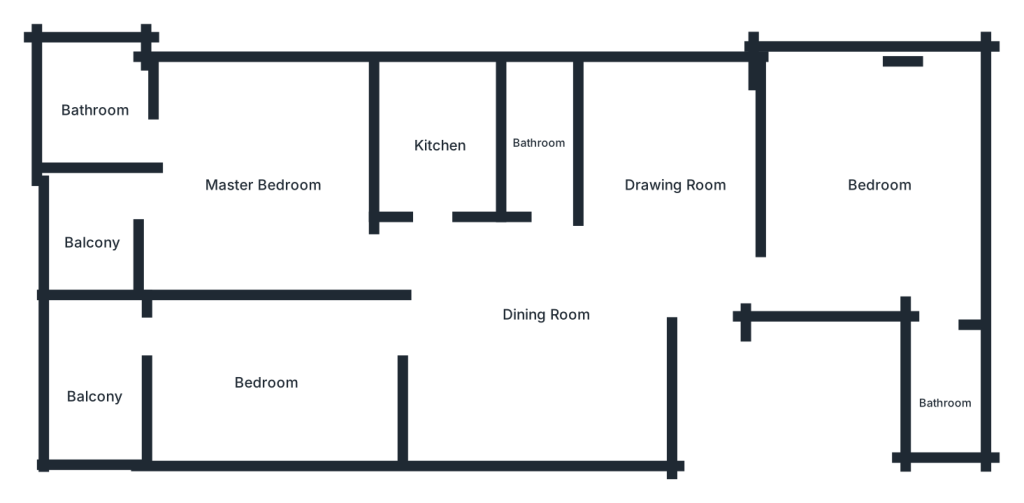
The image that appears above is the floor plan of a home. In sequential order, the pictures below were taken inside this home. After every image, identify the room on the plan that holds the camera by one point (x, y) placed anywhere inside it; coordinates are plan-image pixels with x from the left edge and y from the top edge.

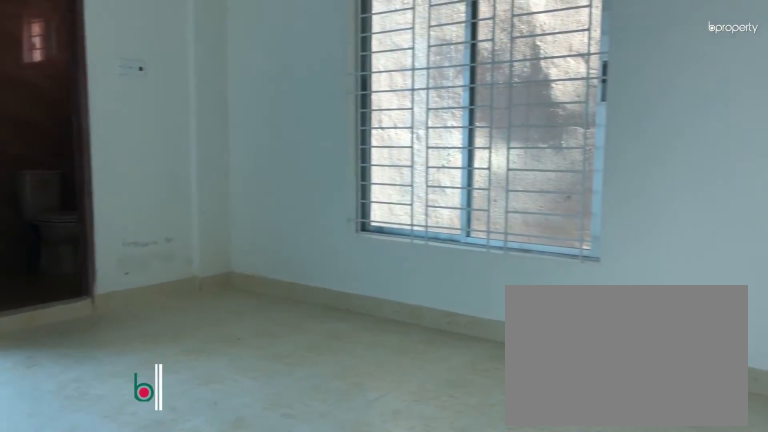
(253, 188)
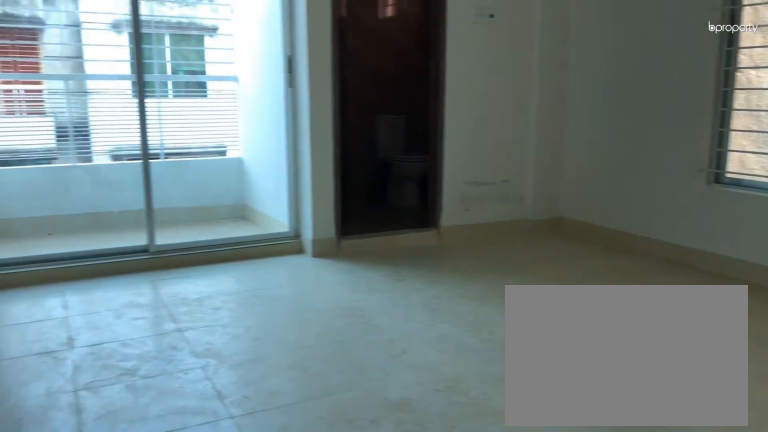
(253, 188)
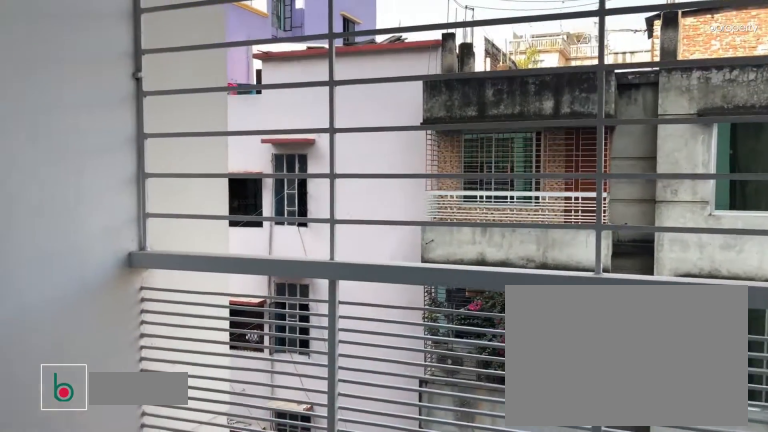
(96, 243)
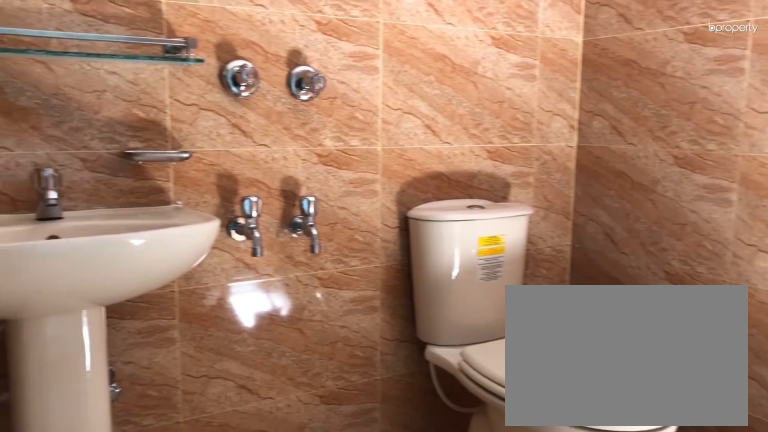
(95, 121)
